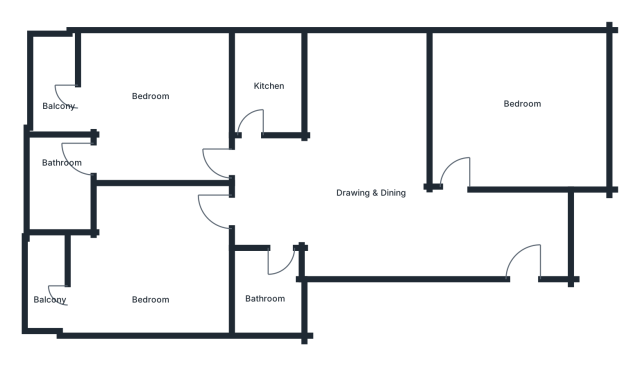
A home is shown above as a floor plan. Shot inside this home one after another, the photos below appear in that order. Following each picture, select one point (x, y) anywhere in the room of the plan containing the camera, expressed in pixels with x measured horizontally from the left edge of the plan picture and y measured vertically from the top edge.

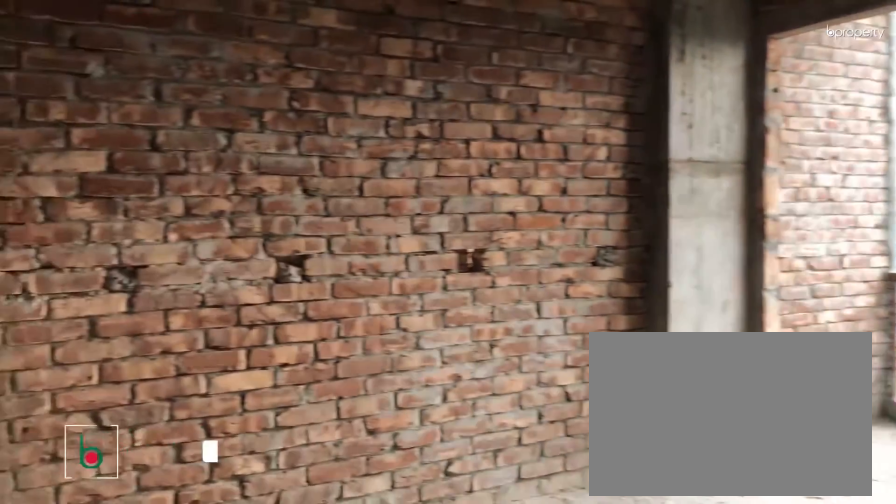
(152, 275)
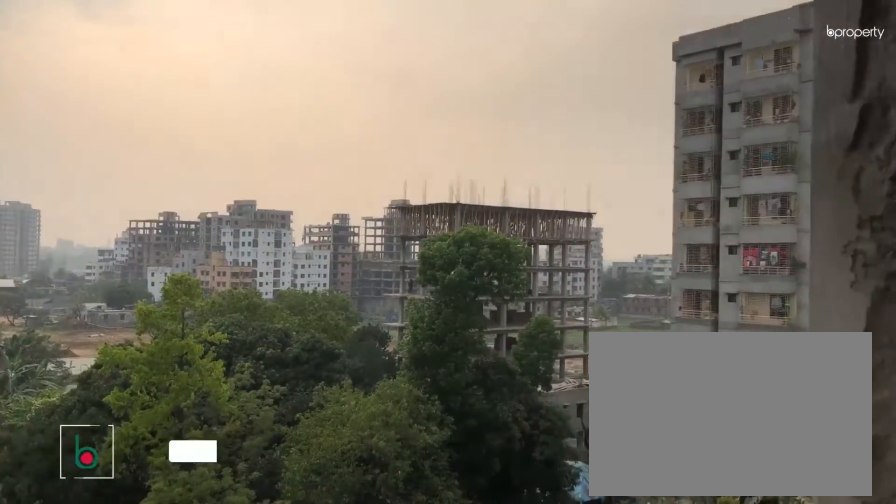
(43, 279)
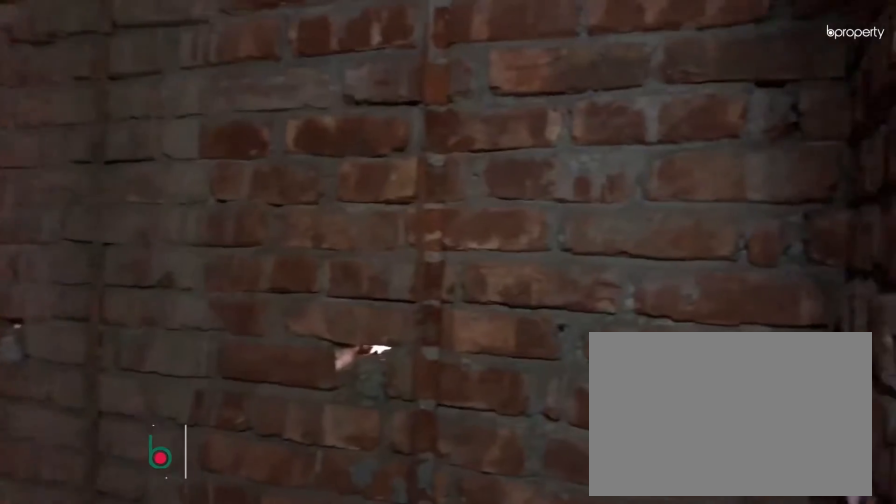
(268, 286)
